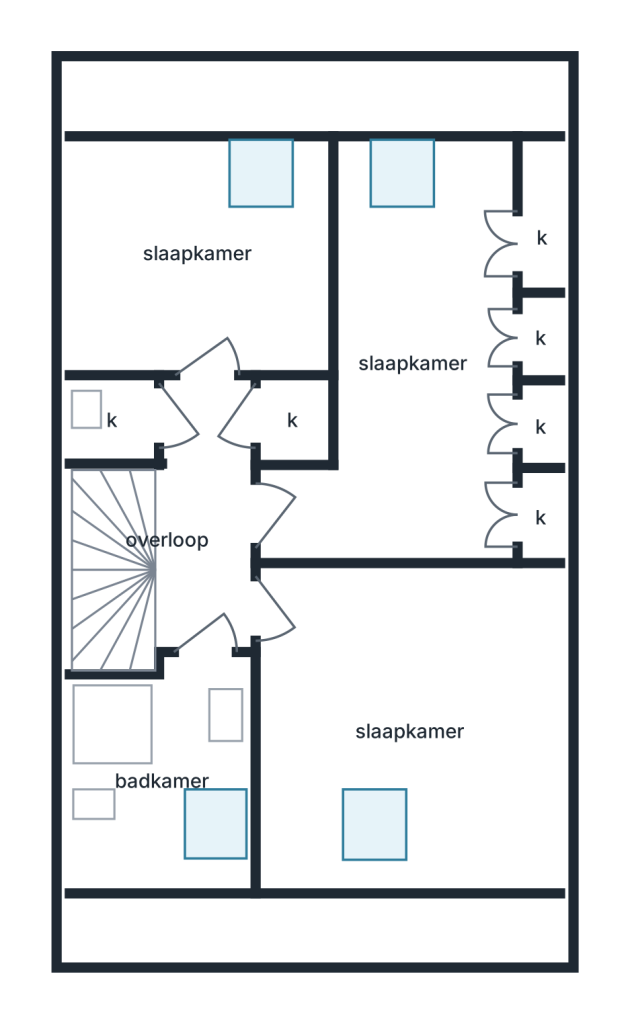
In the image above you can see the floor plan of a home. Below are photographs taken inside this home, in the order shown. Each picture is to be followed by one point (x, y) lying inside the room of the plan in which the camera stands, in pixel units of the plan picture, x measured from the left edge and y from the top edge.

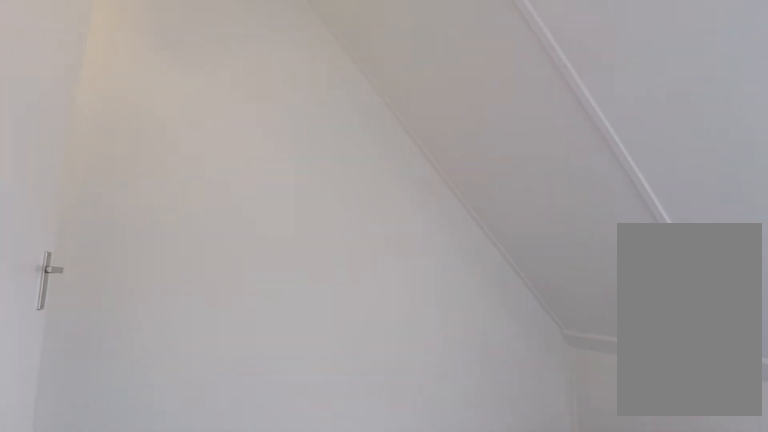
(198, 284)
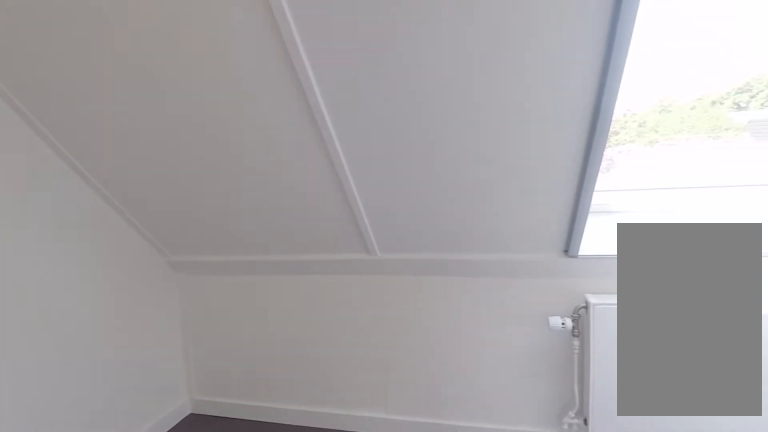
(198, 284)
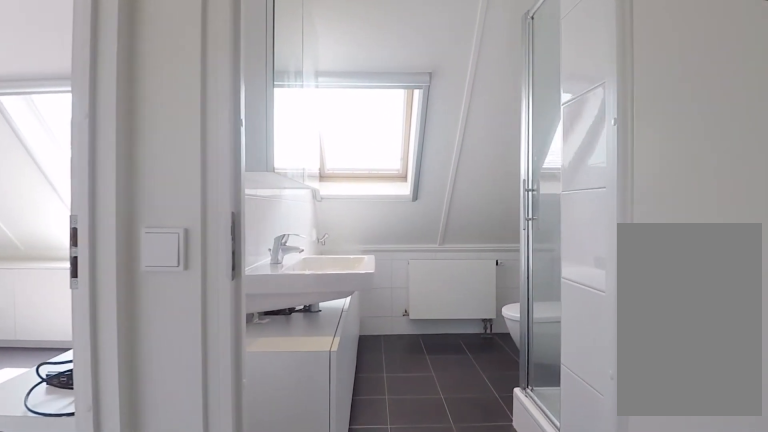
(203, 516)
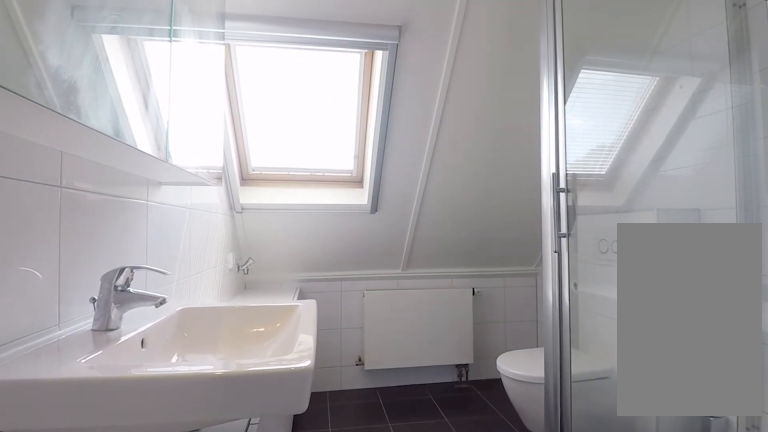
(168, 752)
